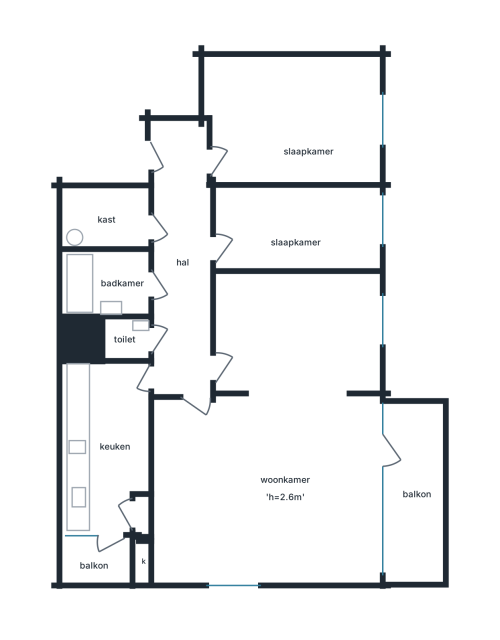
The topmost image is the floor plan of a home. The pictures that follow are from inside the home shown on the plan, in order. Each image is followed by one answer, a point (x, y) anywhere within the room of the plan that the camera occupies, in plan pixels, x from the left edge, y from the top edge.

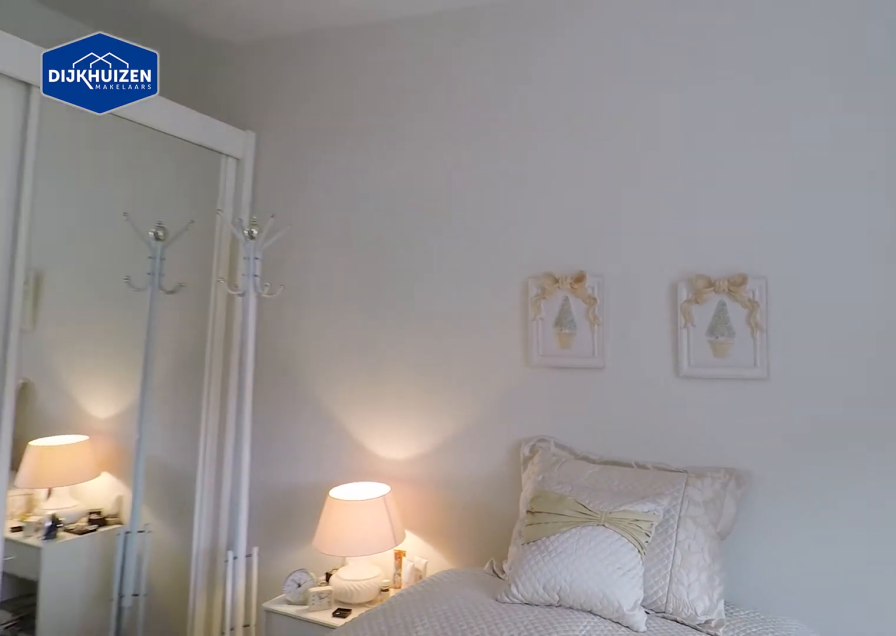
(293, 118)
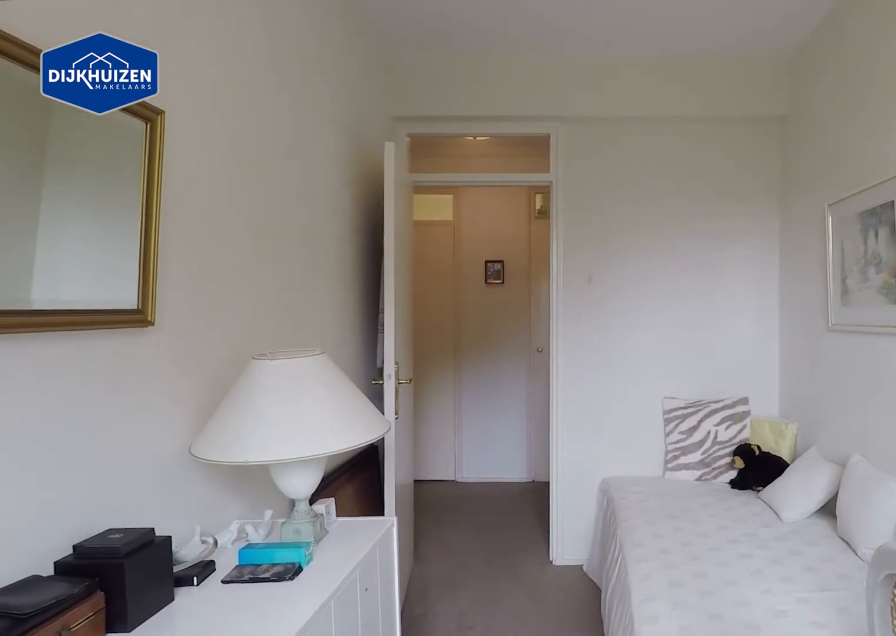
(296, 231)
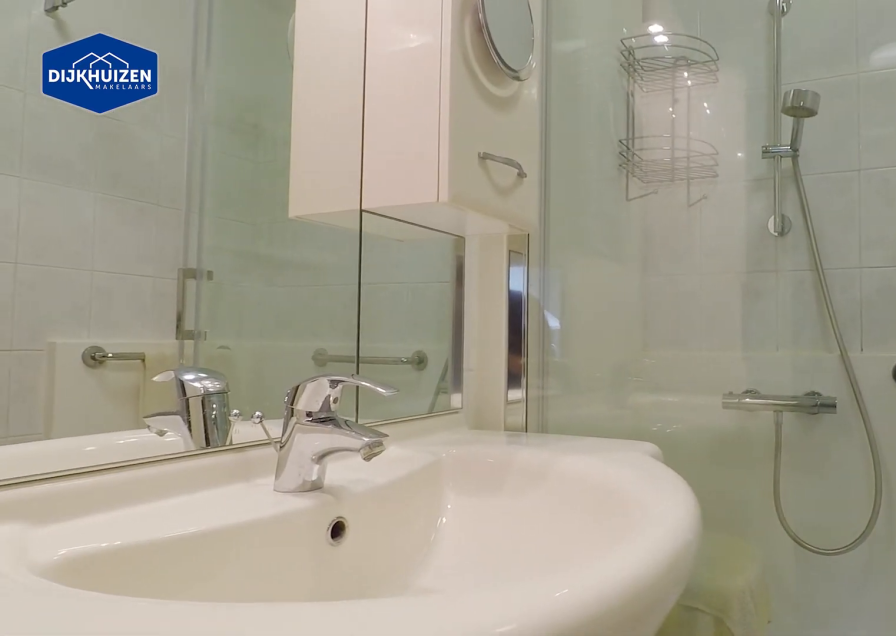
(97, 286)
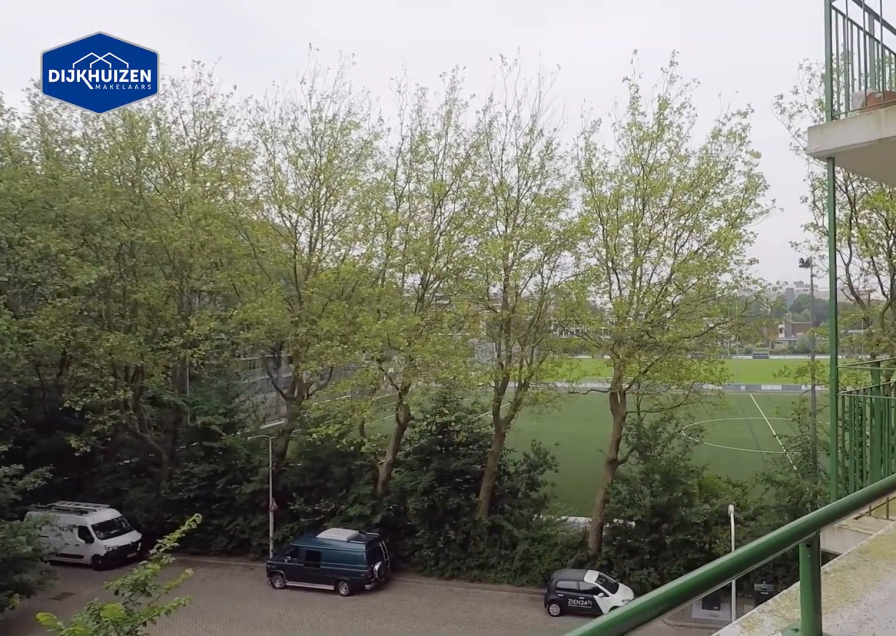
(96, 564)
